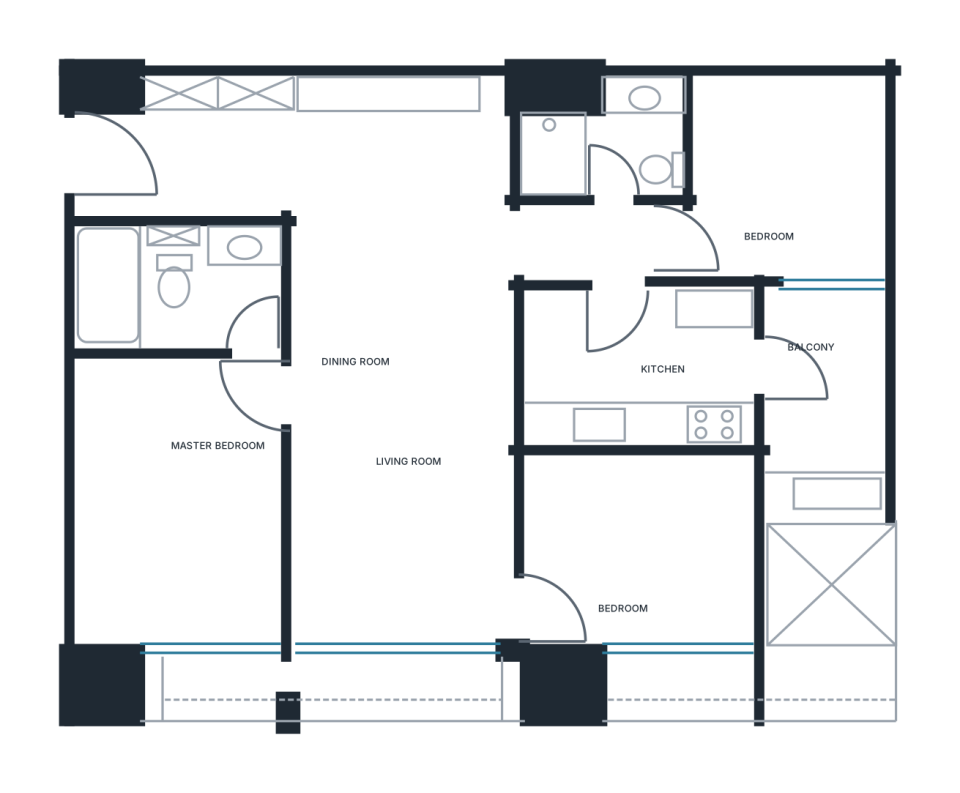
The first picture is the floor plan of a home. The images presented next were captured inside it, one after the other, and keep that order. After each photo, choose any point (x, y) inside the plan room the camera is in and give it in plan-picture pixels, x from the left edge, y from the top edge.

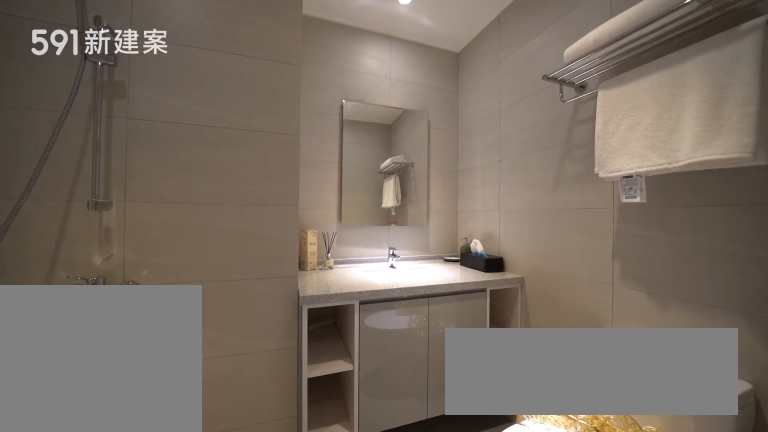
(606, 133)
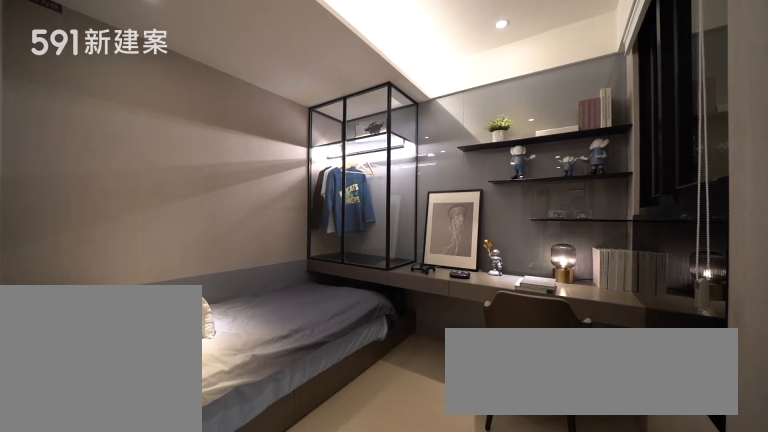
(782, 180)
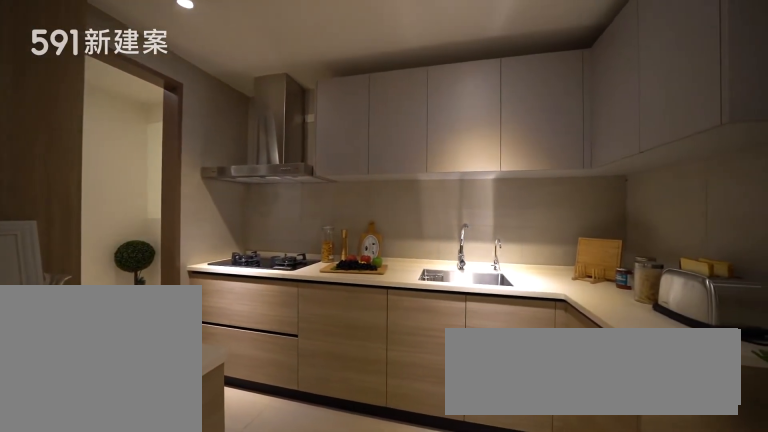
(642, 364)
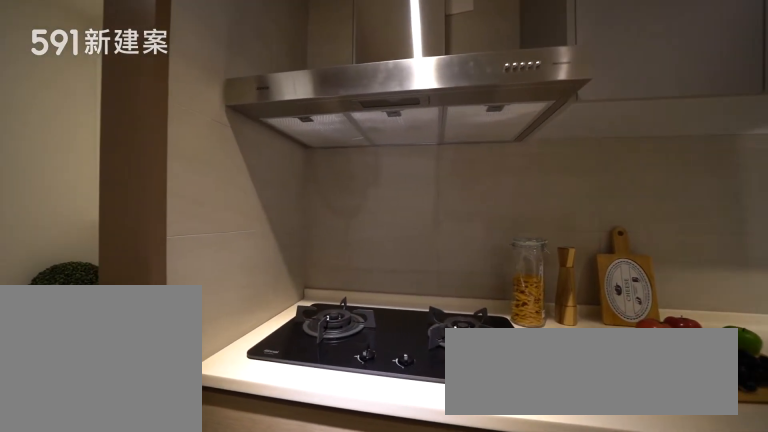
(642, 364)
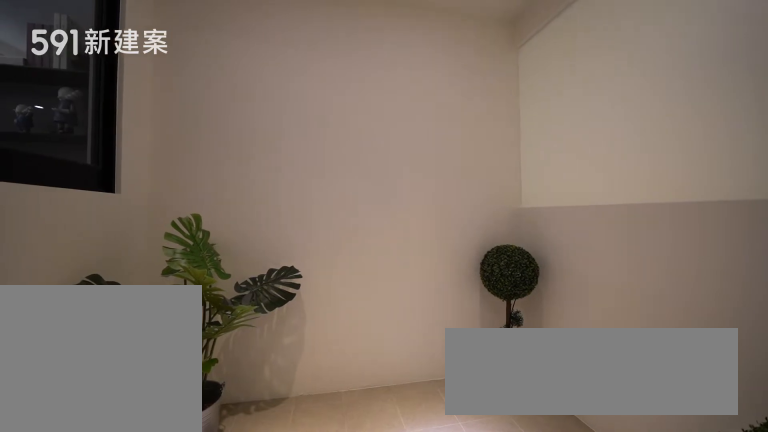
(828, 378)
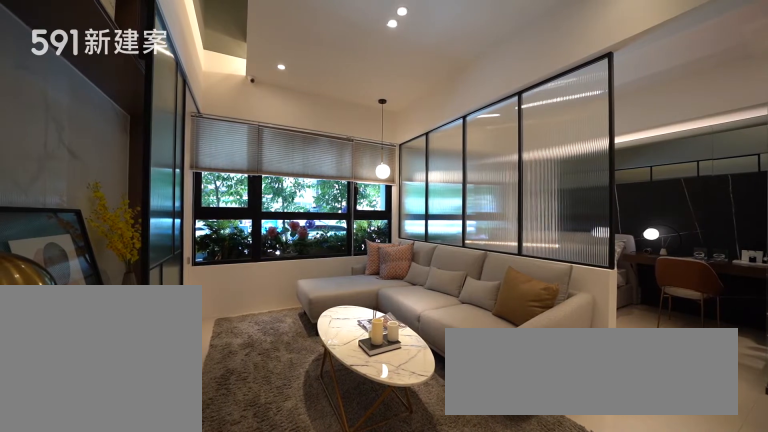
(403, 528)
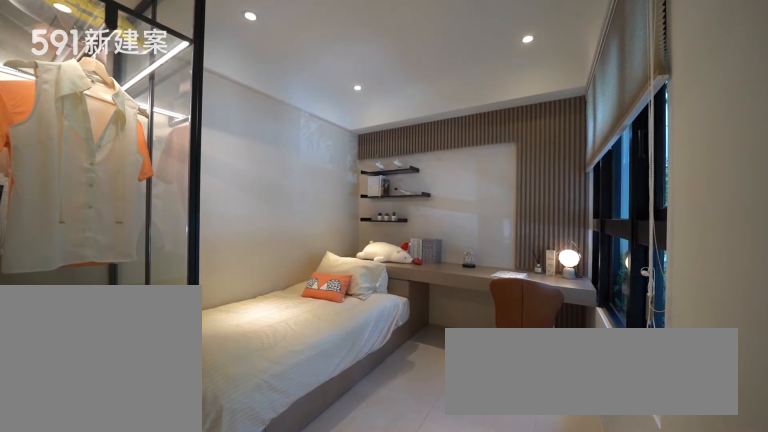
(642, 552)
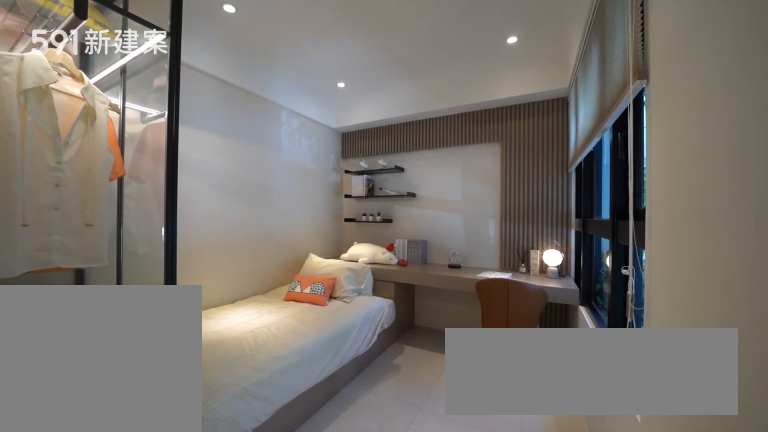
(642, 552)
